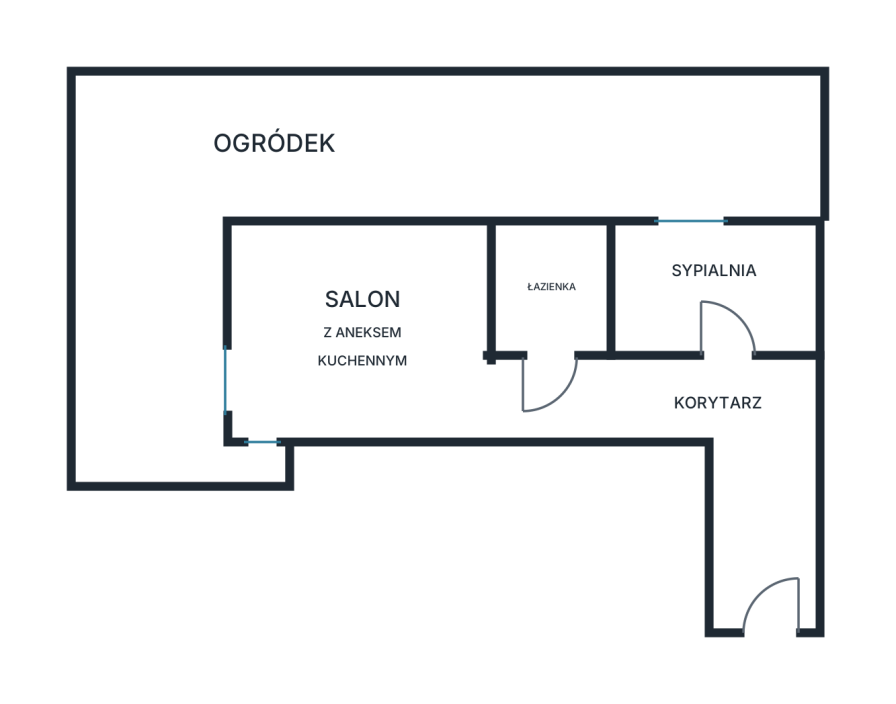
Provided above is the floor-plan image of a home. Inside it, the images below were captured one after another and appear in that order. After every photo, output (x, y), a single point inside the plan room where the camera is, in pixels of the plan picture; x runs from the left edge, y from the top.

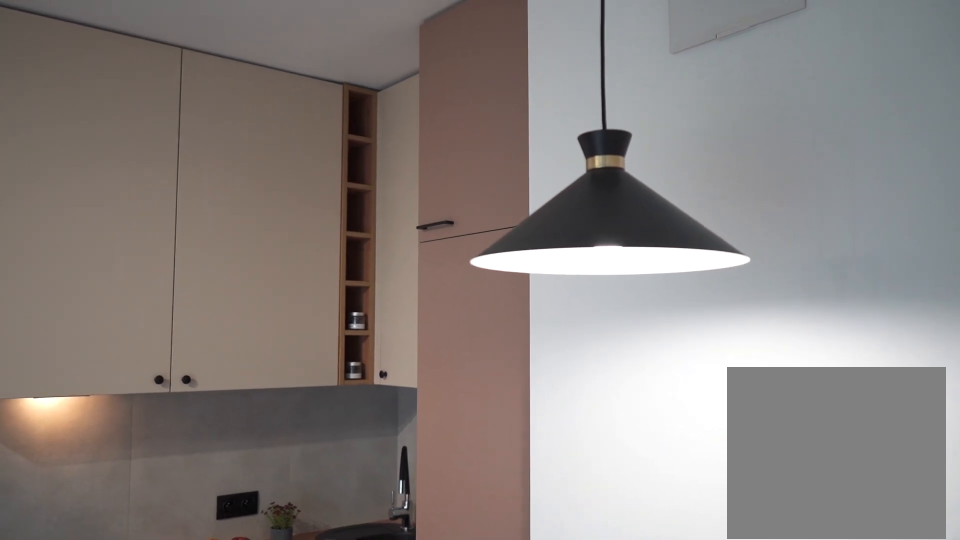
(383, 334)
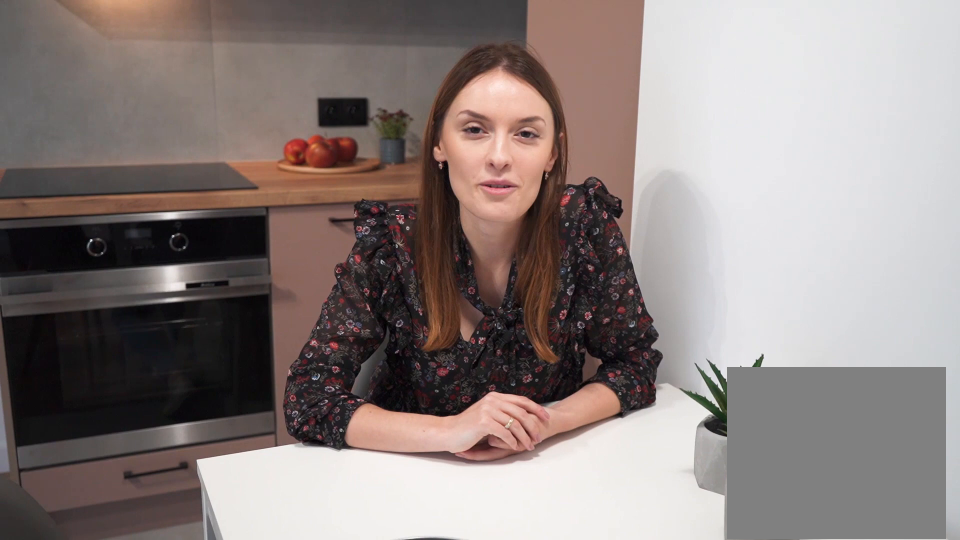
(358, 331)
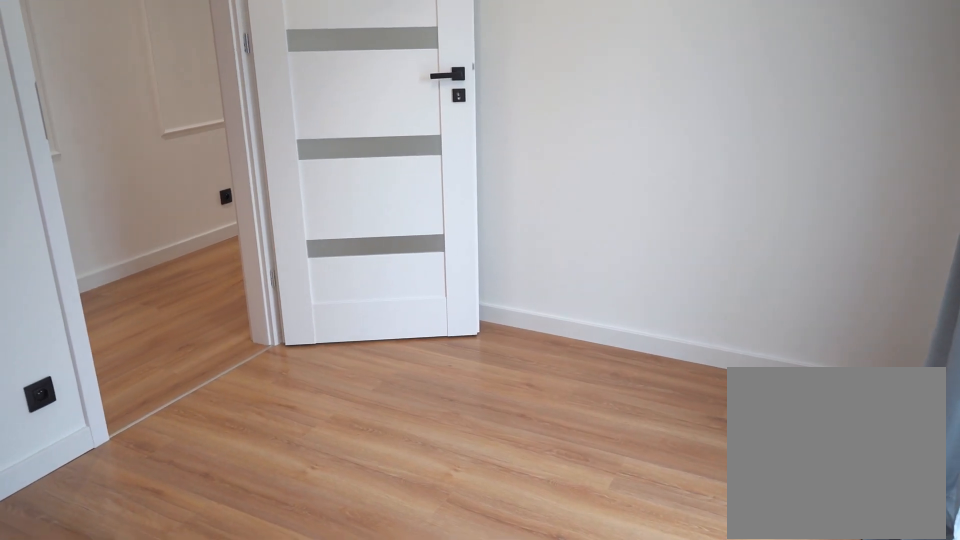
(713, 284)
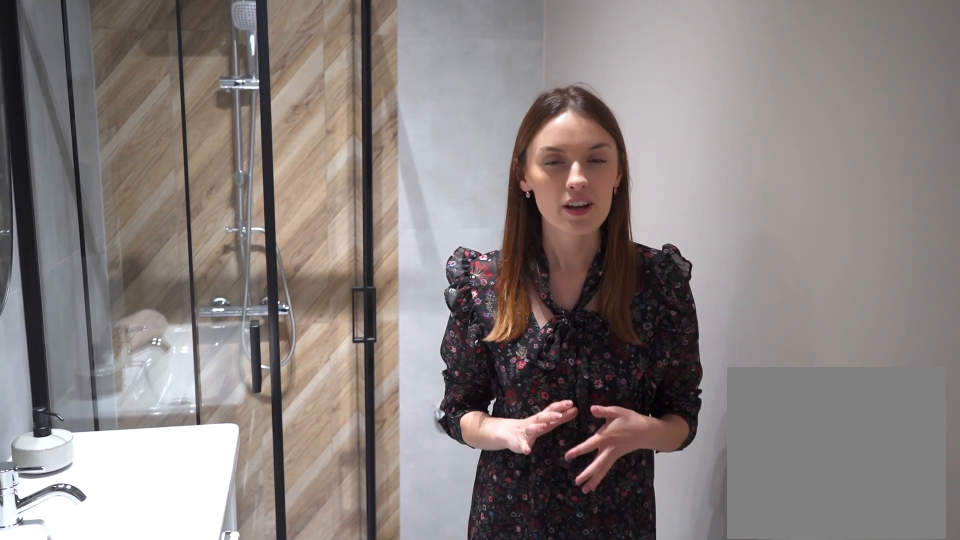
(550, 288)
